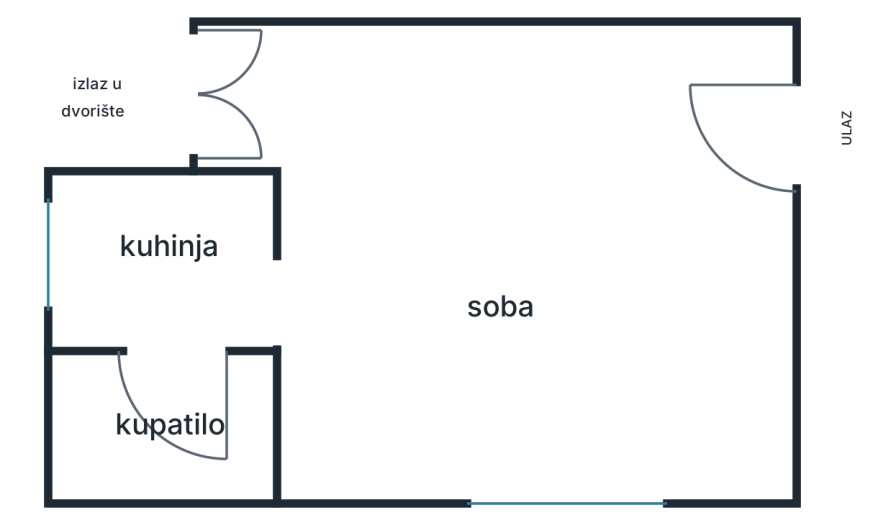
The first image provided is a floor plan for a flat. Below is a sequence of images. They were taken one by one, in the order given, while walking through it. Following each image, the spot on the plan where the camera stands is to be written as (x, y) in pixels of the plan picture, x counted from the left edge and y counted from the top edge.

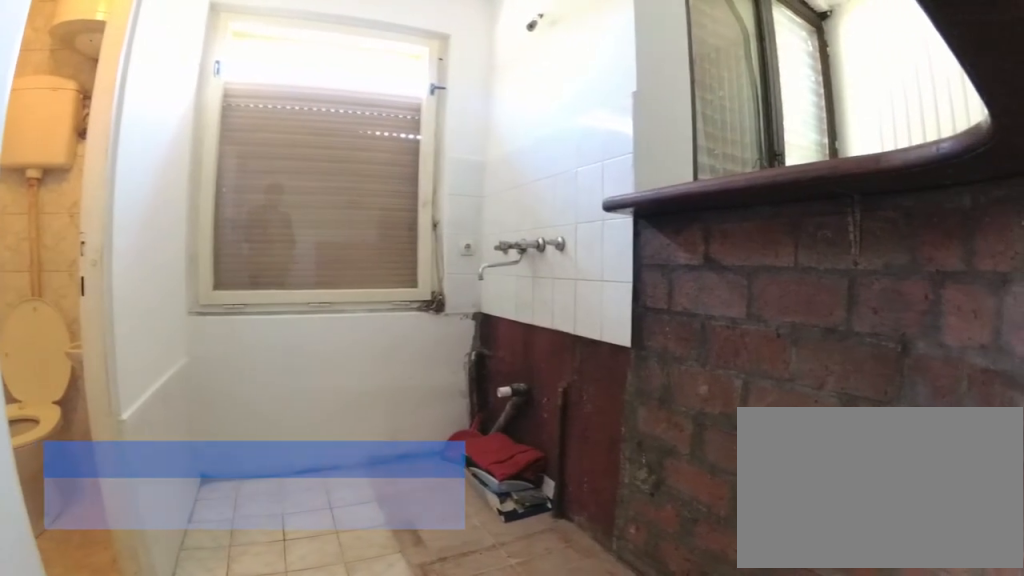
(274, 305)
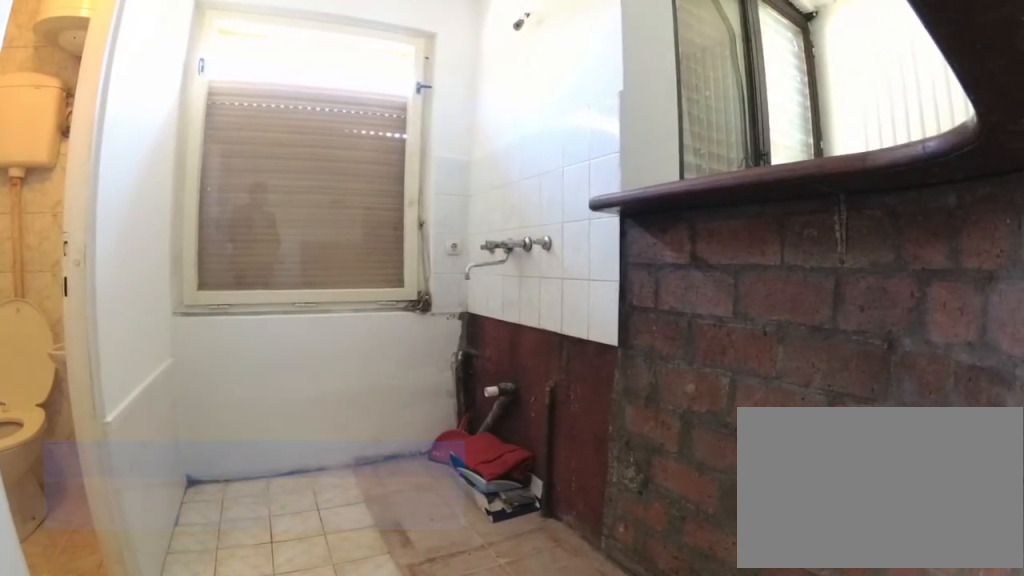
(274, 305)
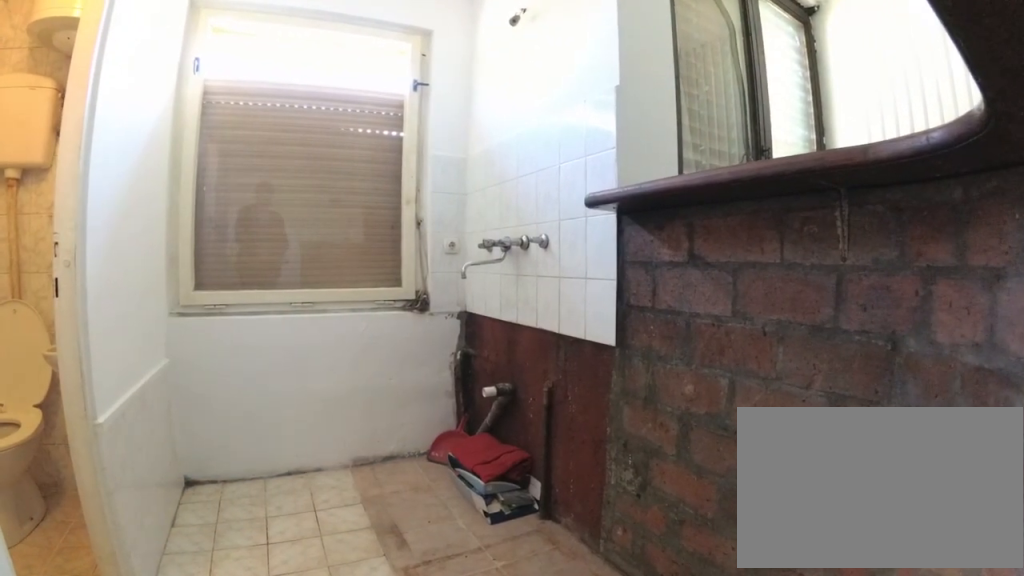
(274, 305)
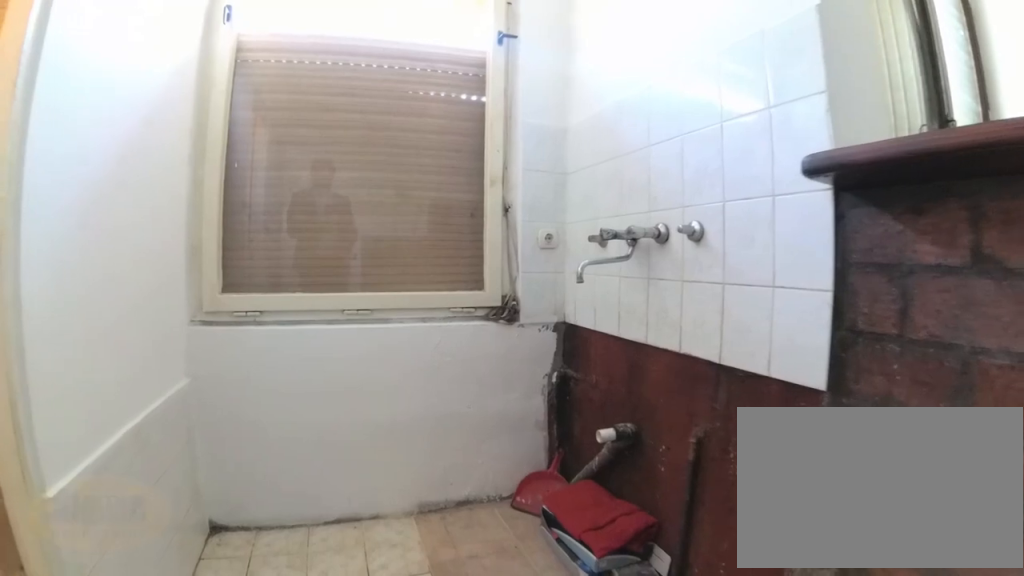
(233, 294)
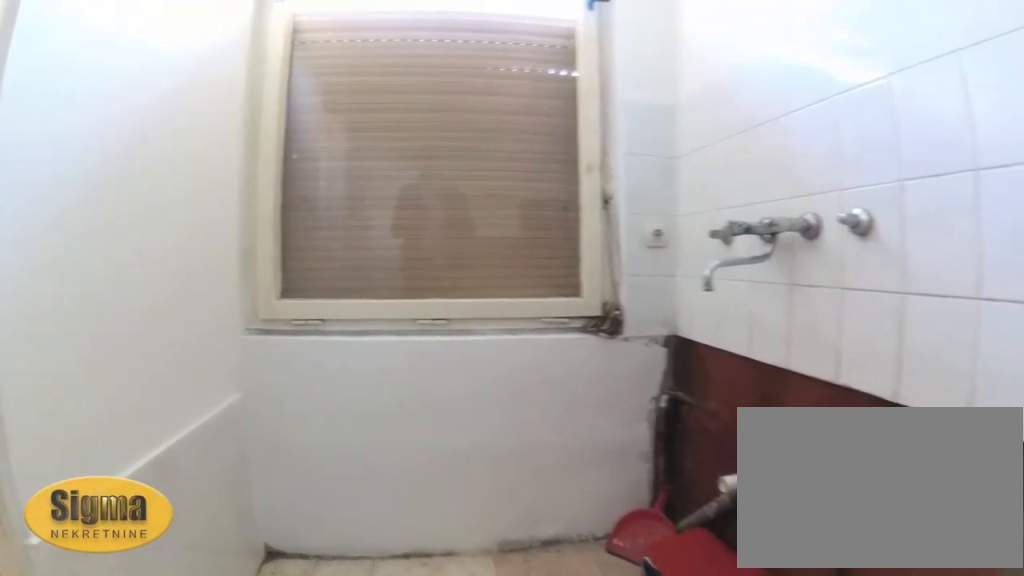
(230, 296)
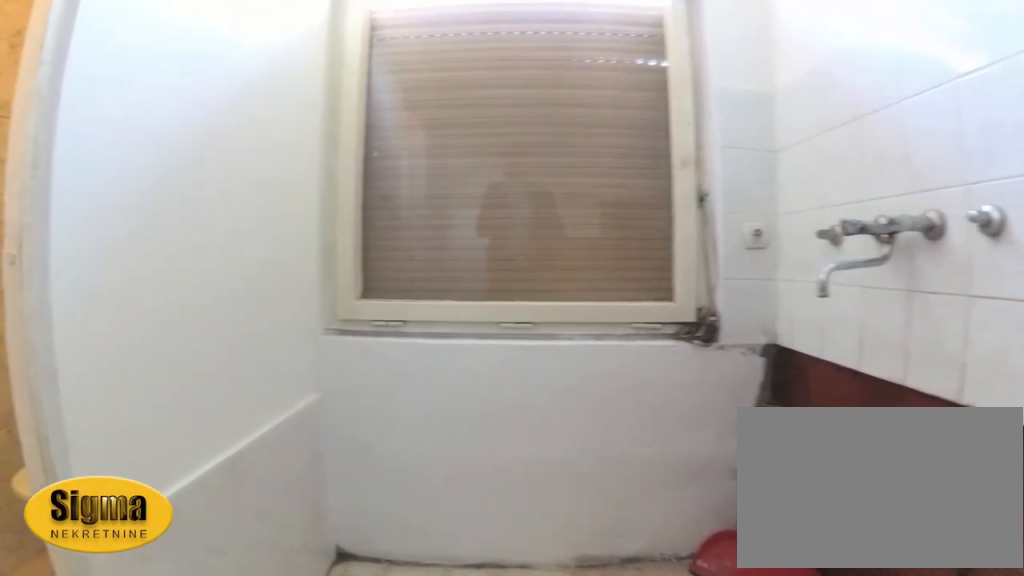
(229, 297)
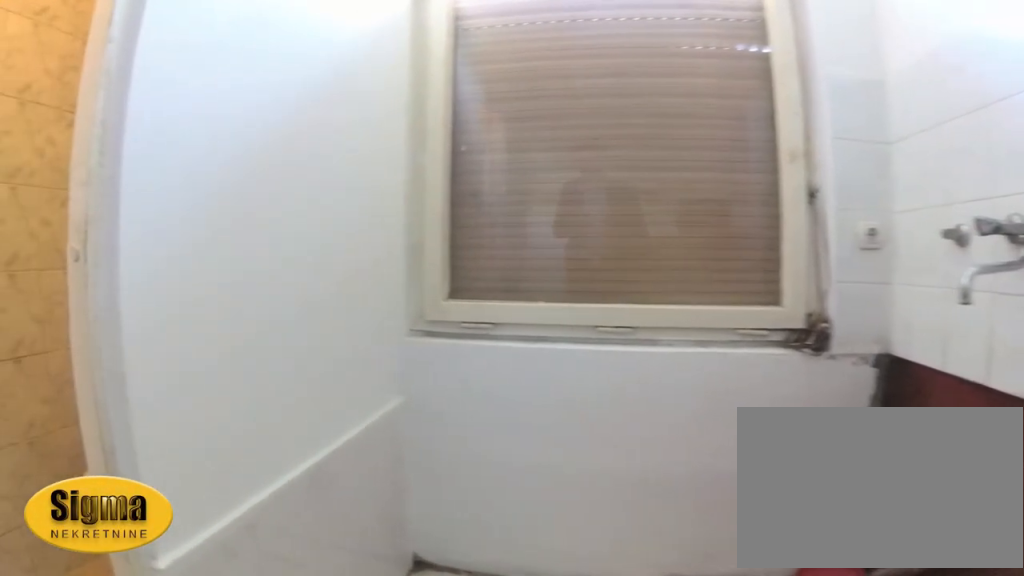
(228, 299)
